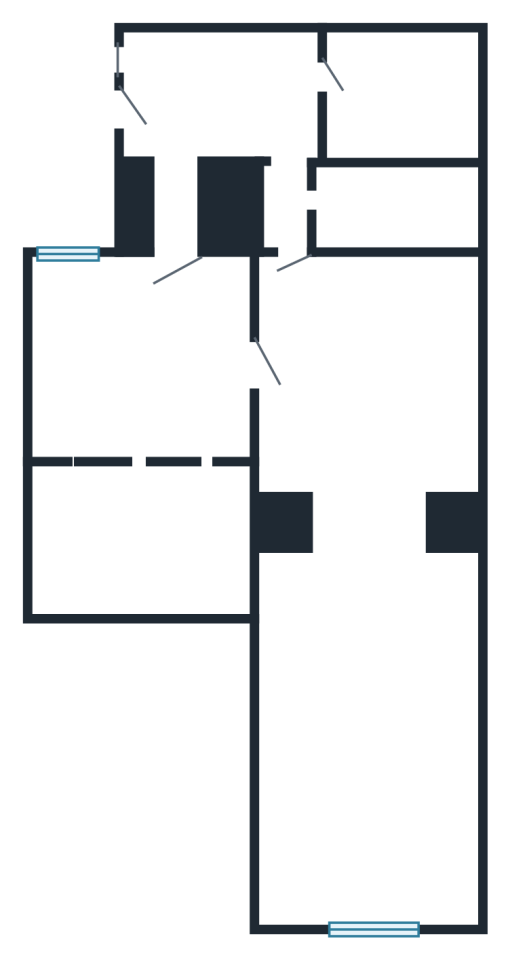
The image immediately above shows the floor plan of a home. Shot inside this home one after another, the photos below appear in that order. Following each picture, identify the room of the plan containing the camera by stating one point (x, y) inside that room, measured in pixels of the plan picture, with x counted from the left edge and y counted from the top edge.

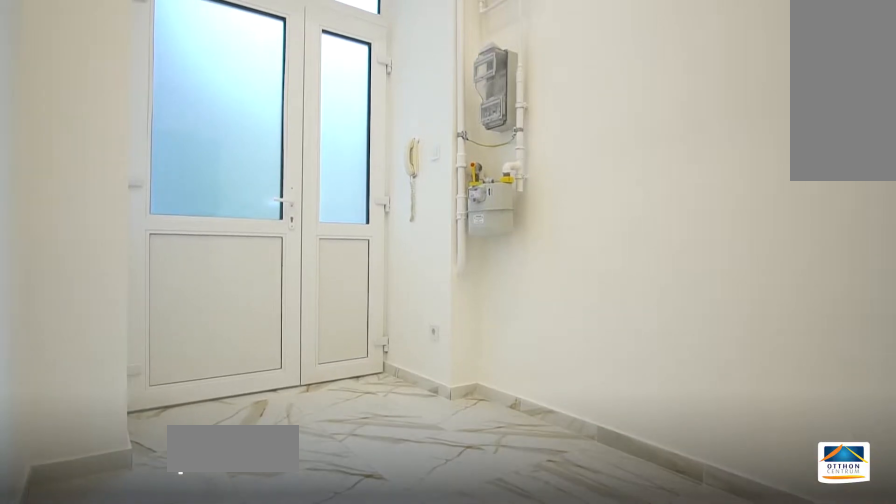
(234, 102)
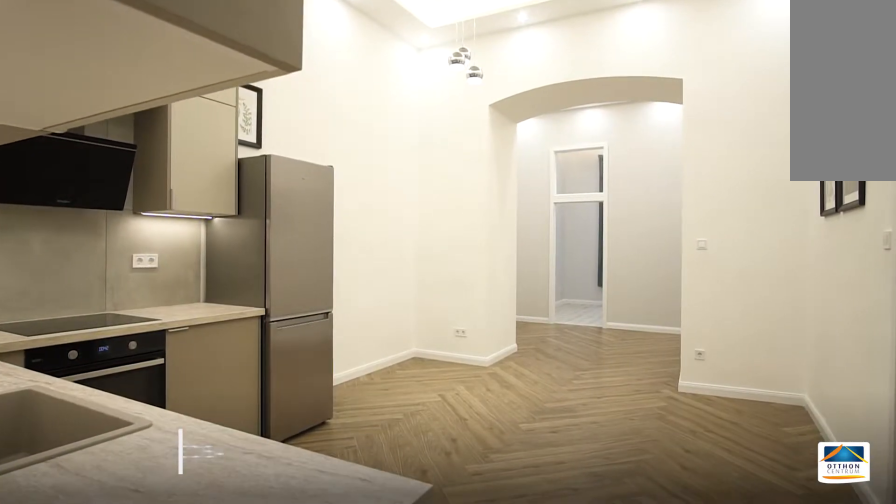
(372, 388)
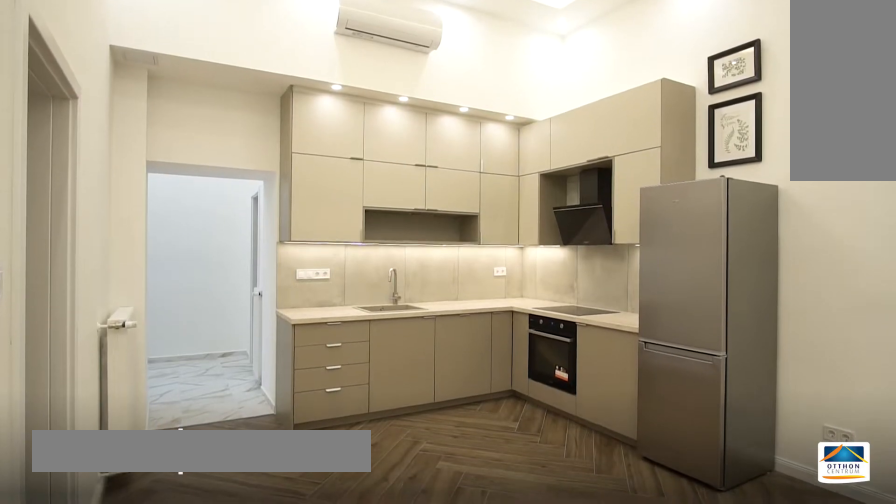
(372, 388)
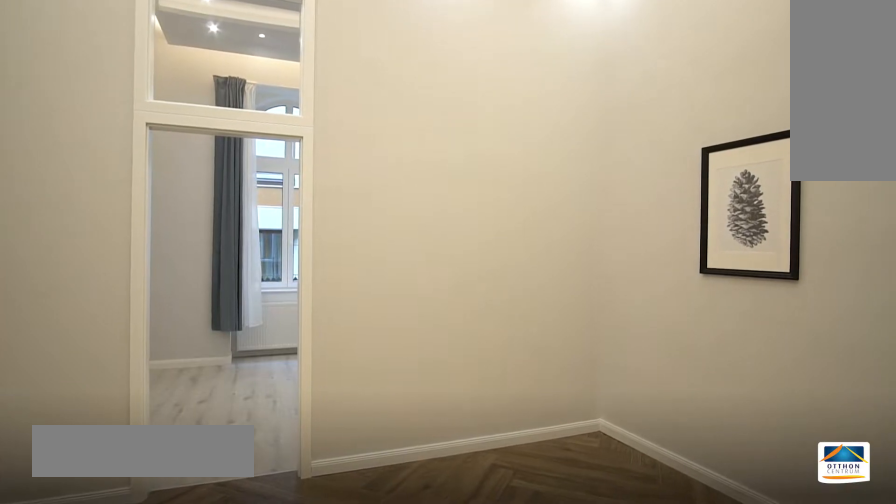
(372, 586)
